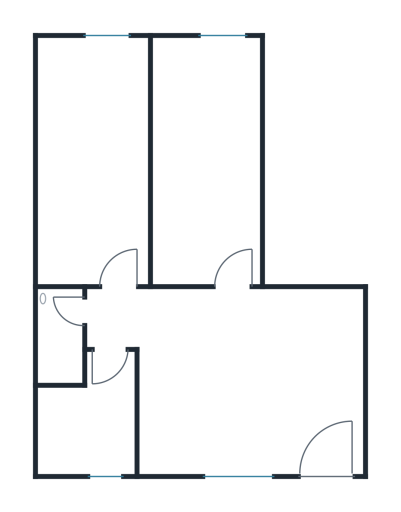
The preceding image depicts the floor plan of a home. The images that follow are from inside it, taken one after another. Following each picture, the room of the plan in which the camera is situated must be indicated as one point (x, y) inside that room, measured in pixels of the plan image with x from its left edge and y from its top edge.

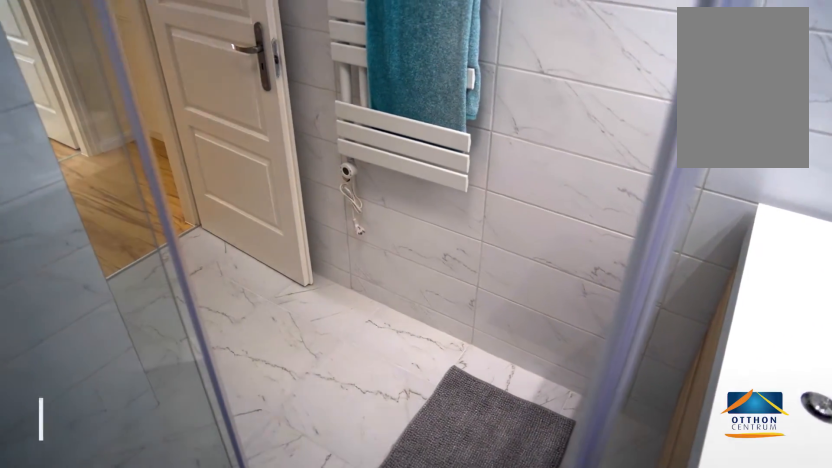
(90, 427)
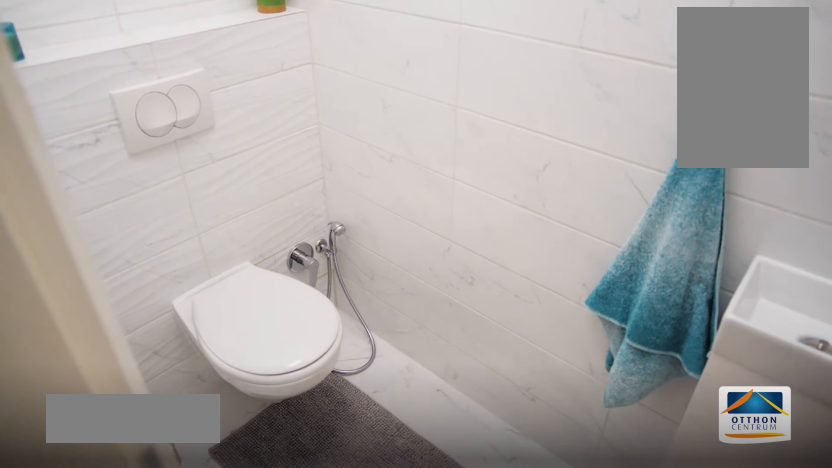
(62, 338)
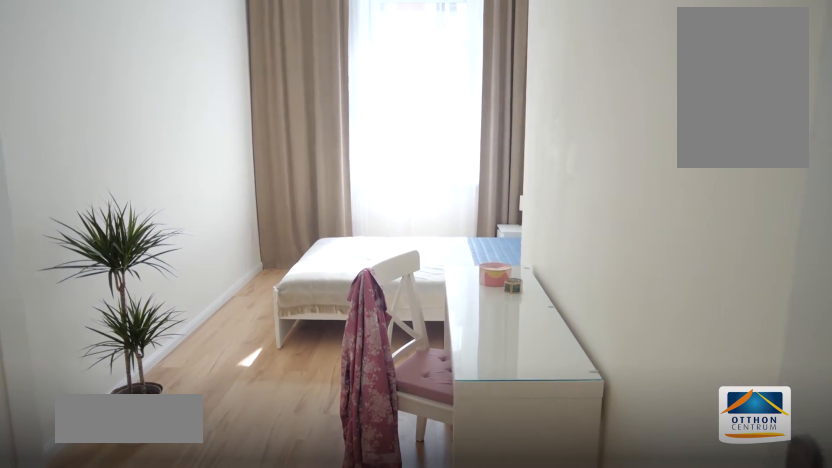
(93, 169)
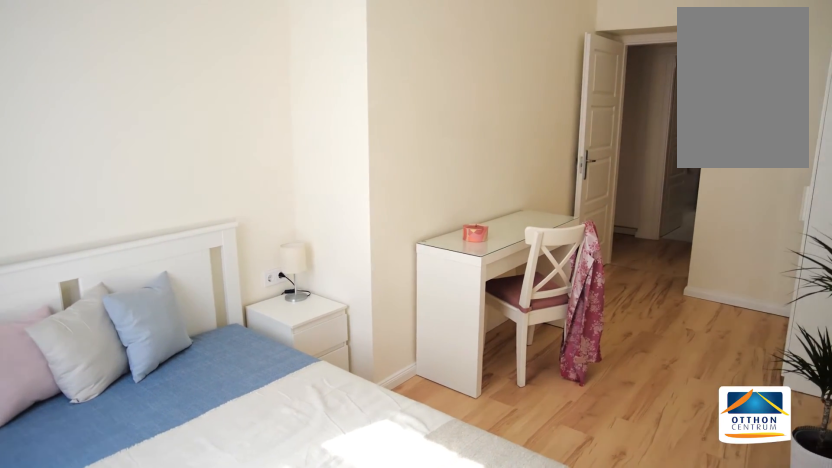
(92, 169)
